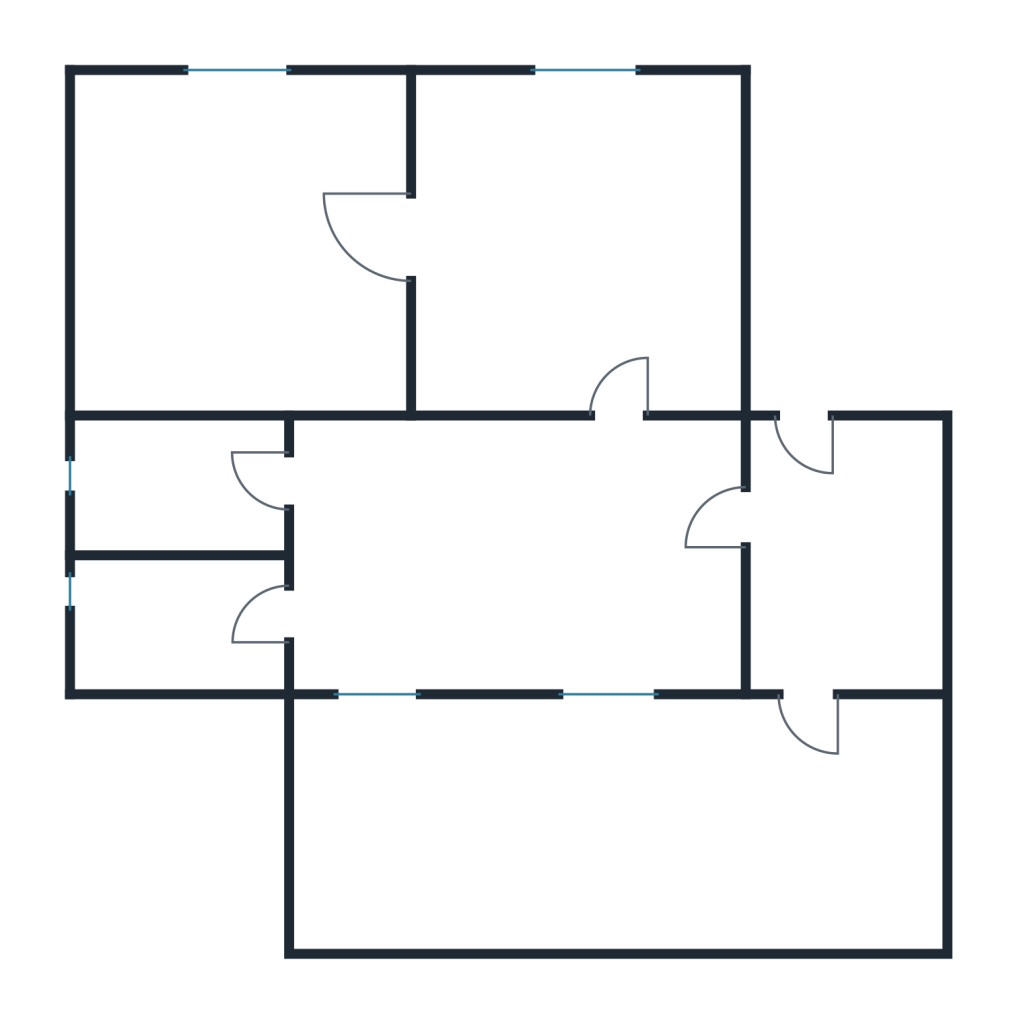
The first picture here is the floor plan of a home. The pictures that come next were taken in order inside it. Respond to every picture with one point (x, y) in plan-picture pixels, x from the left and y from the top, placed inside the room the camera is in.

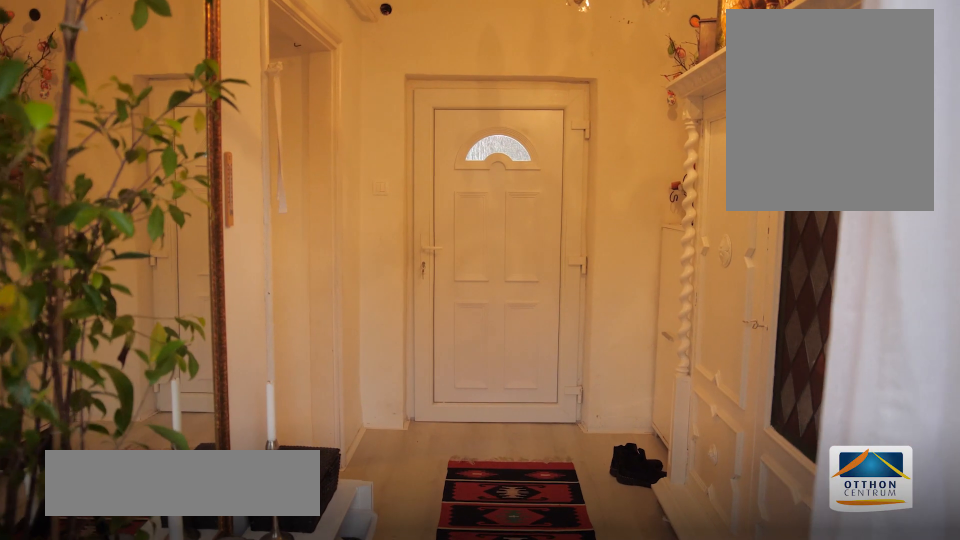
(845, 559)
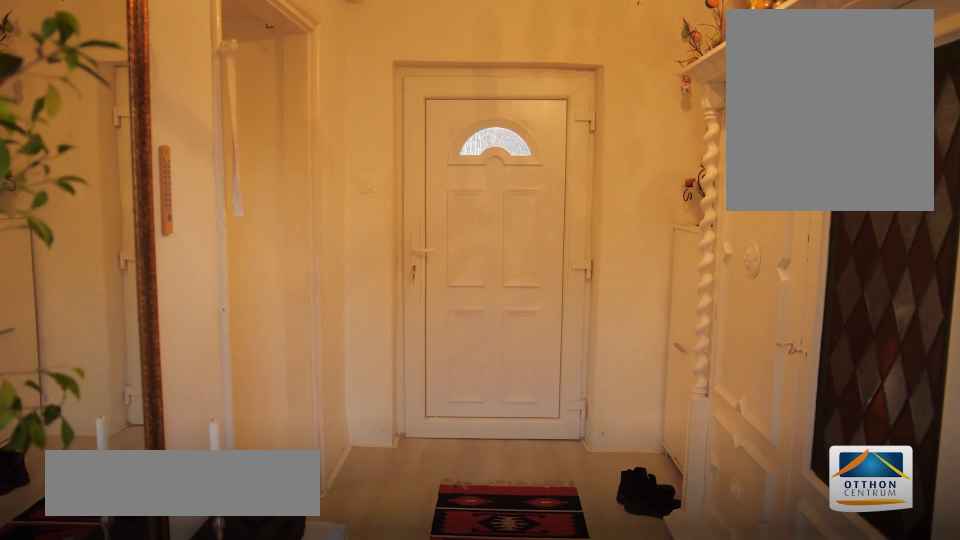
(846, 558)
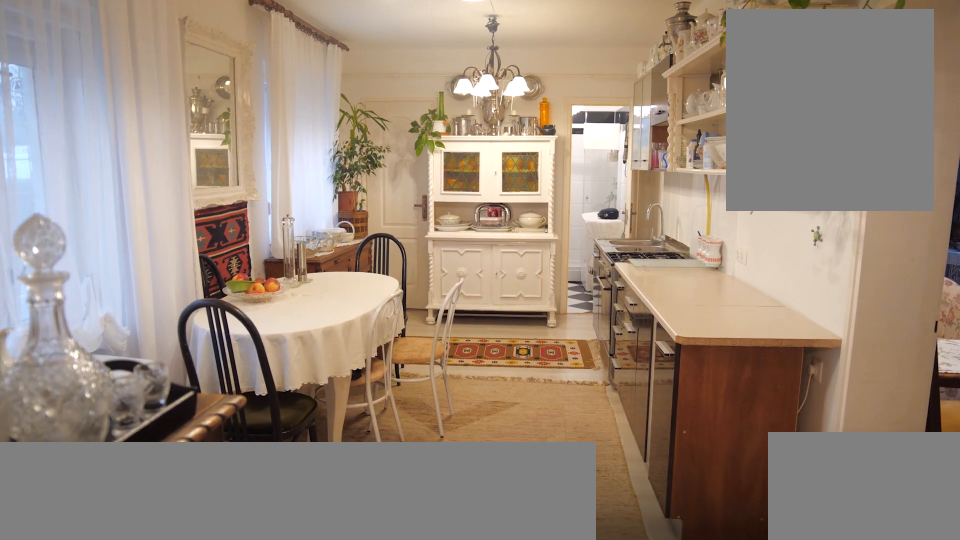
(498, 560)
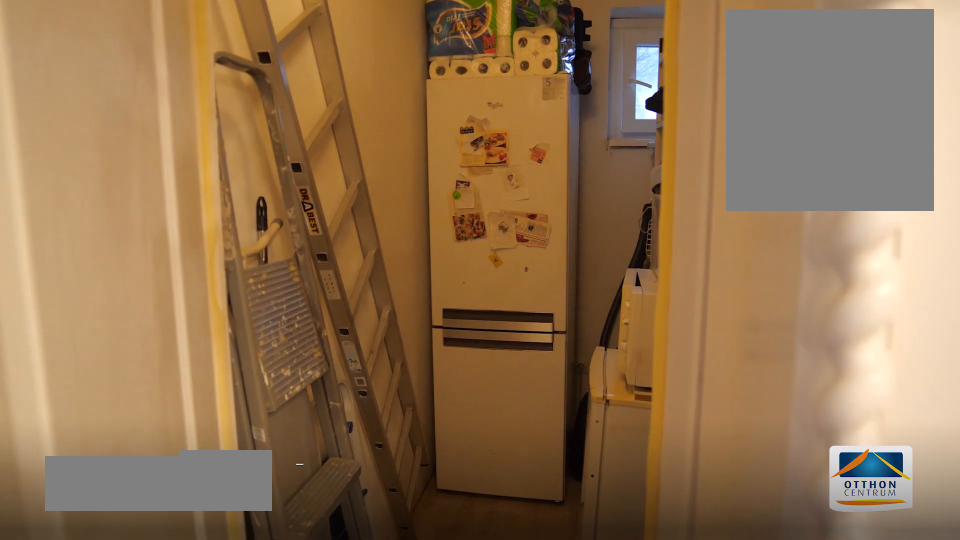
(182, 631)
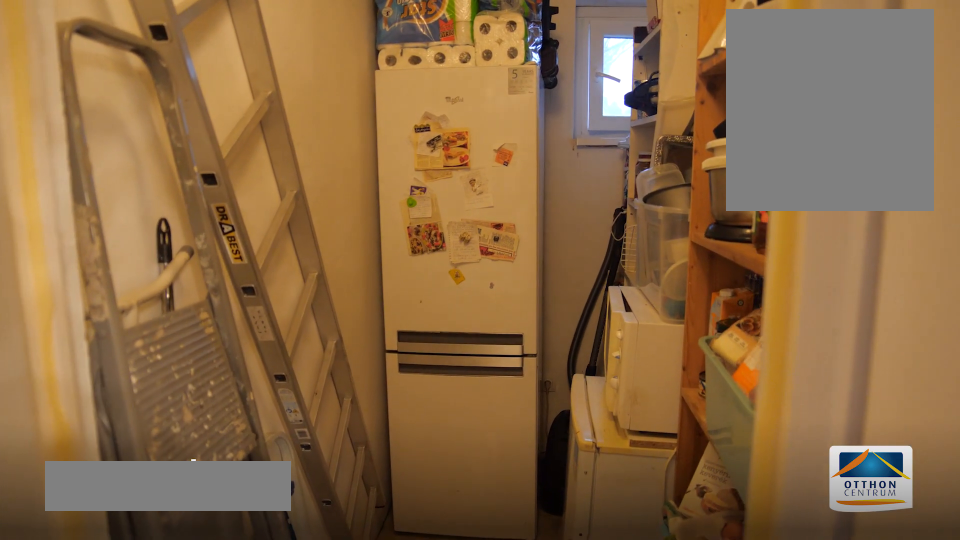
(184, 635)
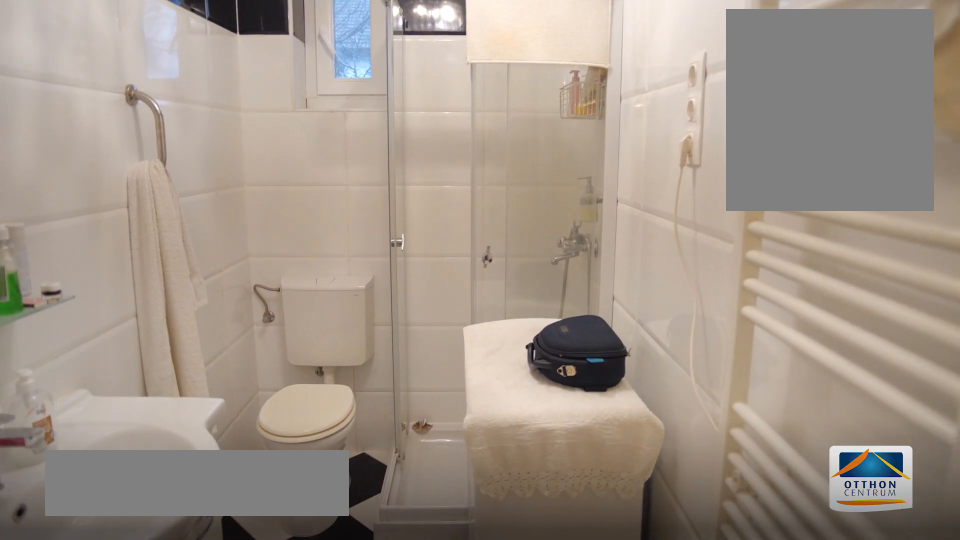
(183, 486)
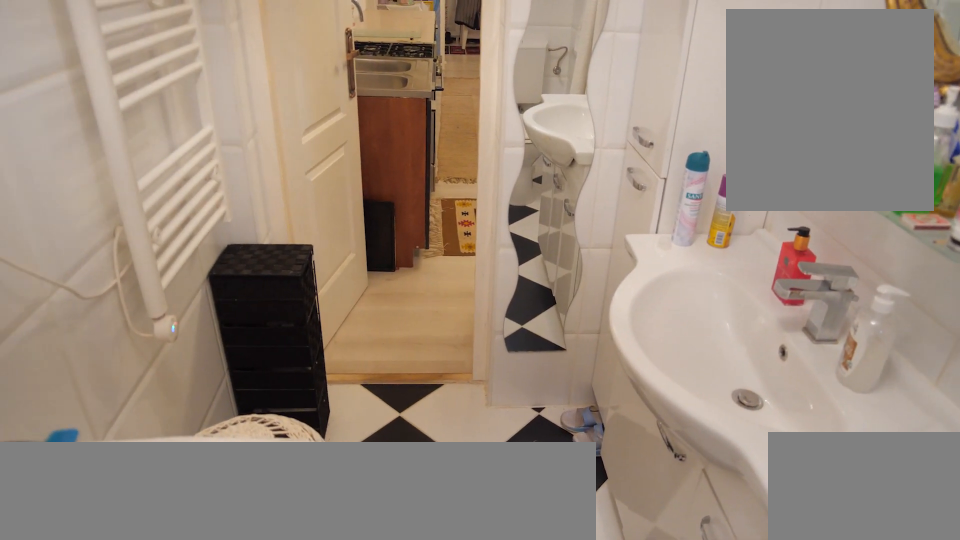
(183, 485)
